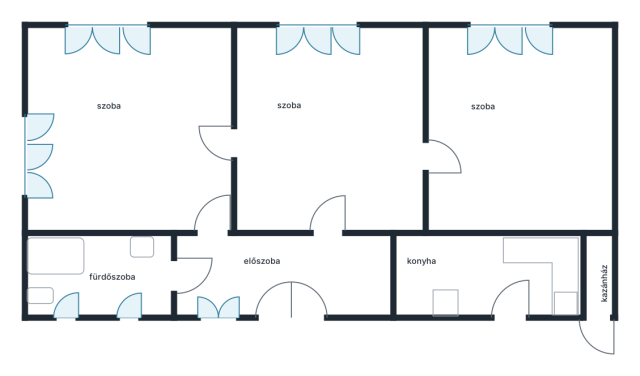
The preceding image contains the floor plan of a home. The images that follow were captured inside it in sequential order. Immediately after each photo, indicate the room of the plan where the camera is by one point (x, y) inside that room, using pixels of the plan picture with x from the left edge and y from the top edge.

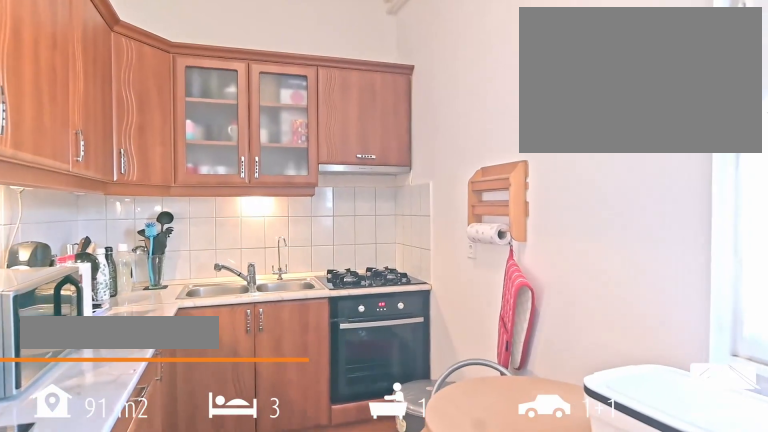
(482, 279)
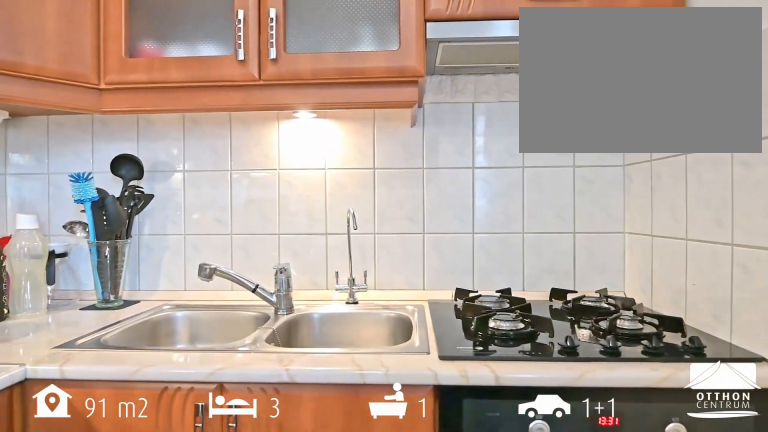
(482, 279)
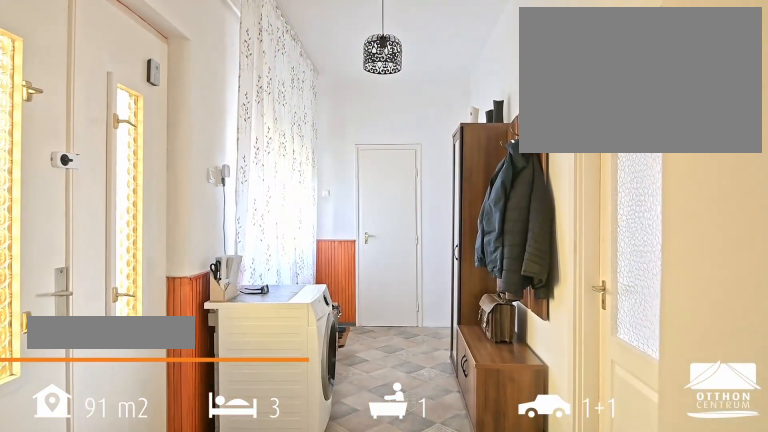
(277, 272)
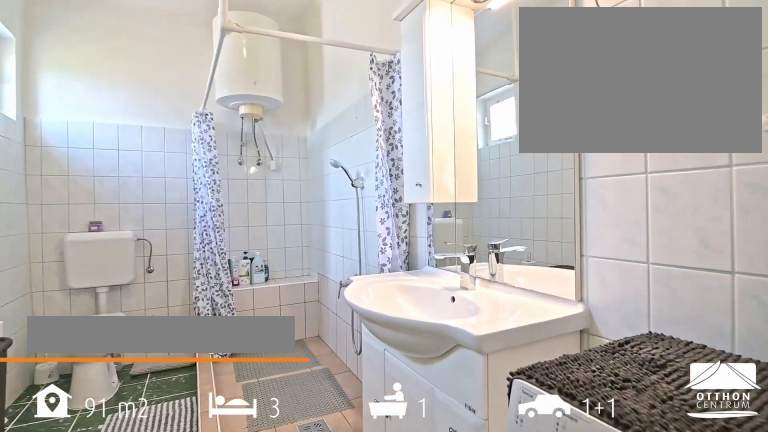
(116, 278)
